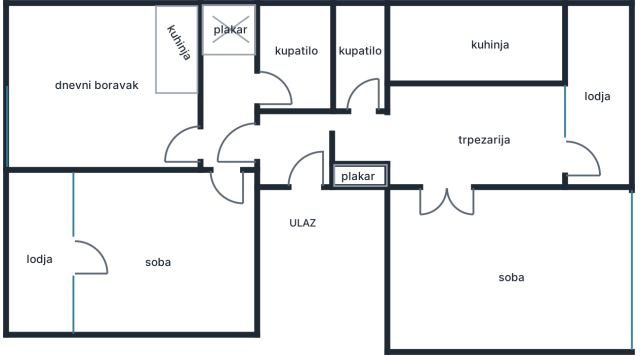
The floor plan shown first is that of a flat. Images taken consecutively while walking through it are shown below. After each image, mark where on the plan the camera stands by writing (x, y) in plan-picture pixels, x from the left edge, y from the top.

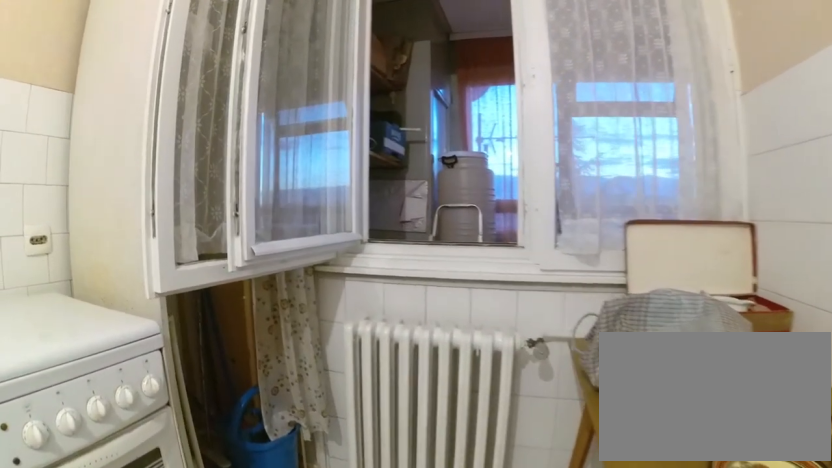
(491, 50)
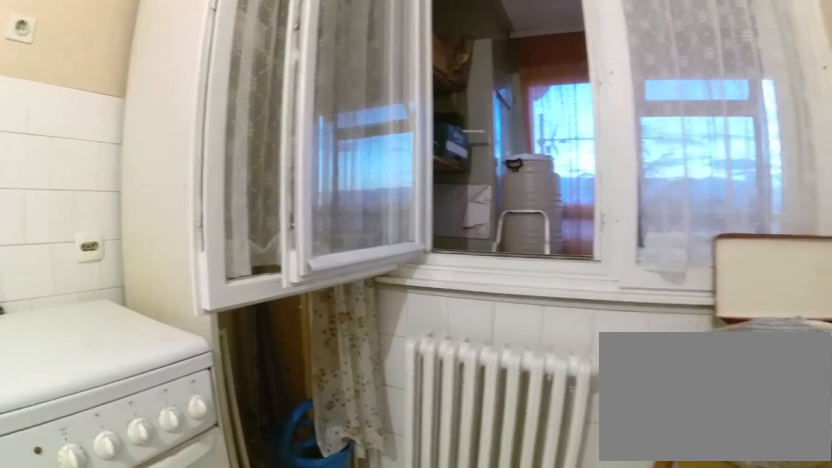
(503, 50)
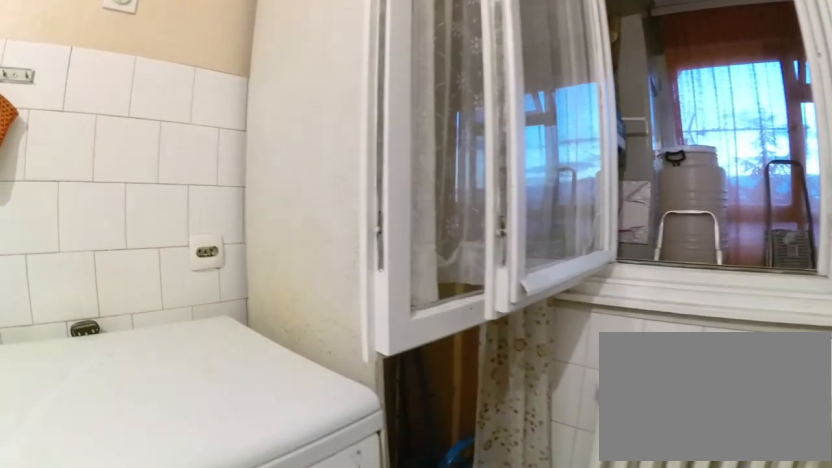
(516, 58)
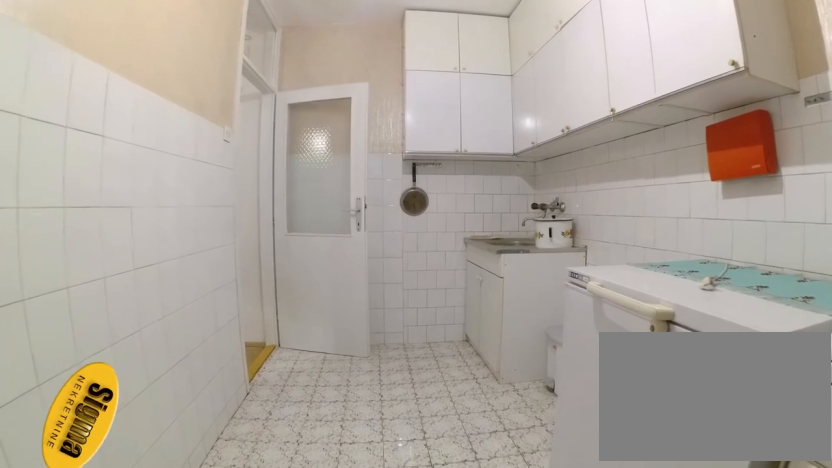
(525, 50)
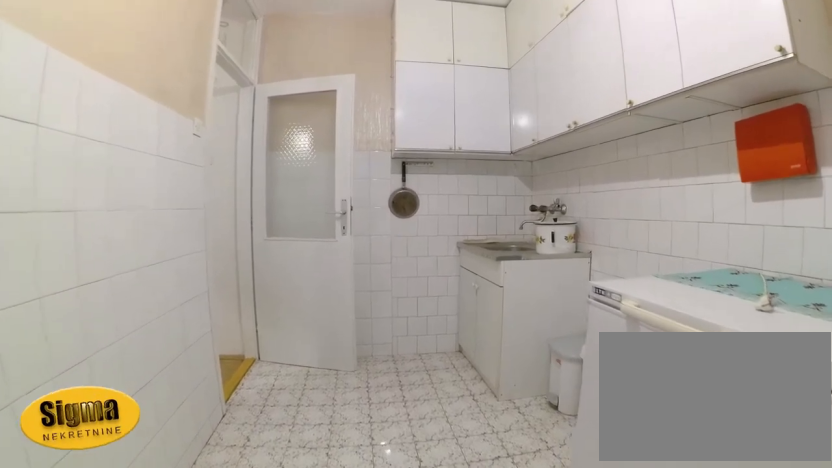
(514, 50)
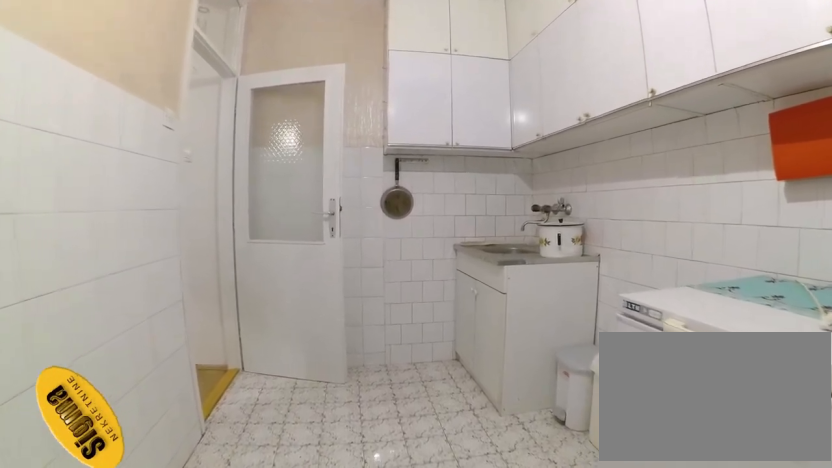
(503, 50)
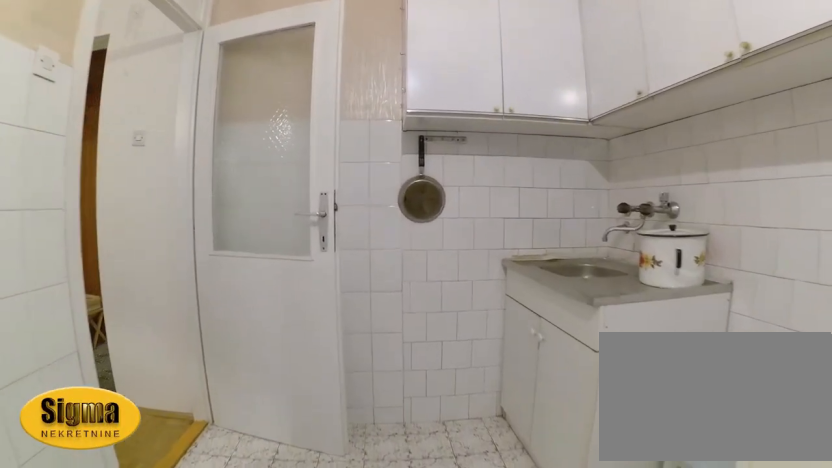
(471, 49)
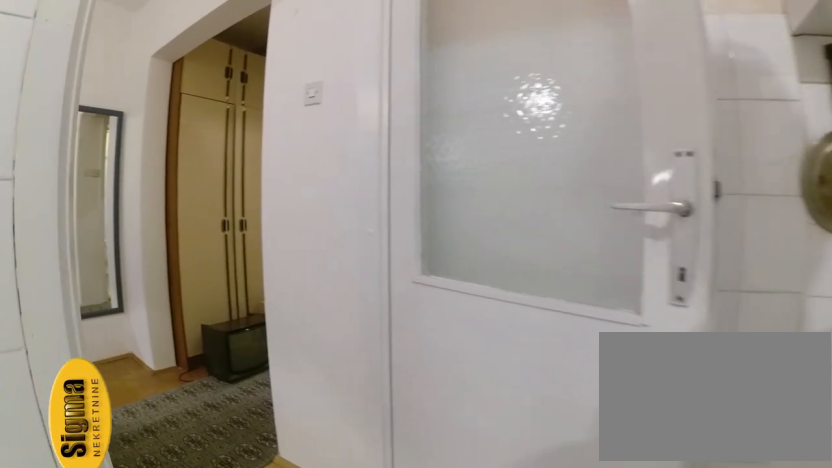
(432, 46)
